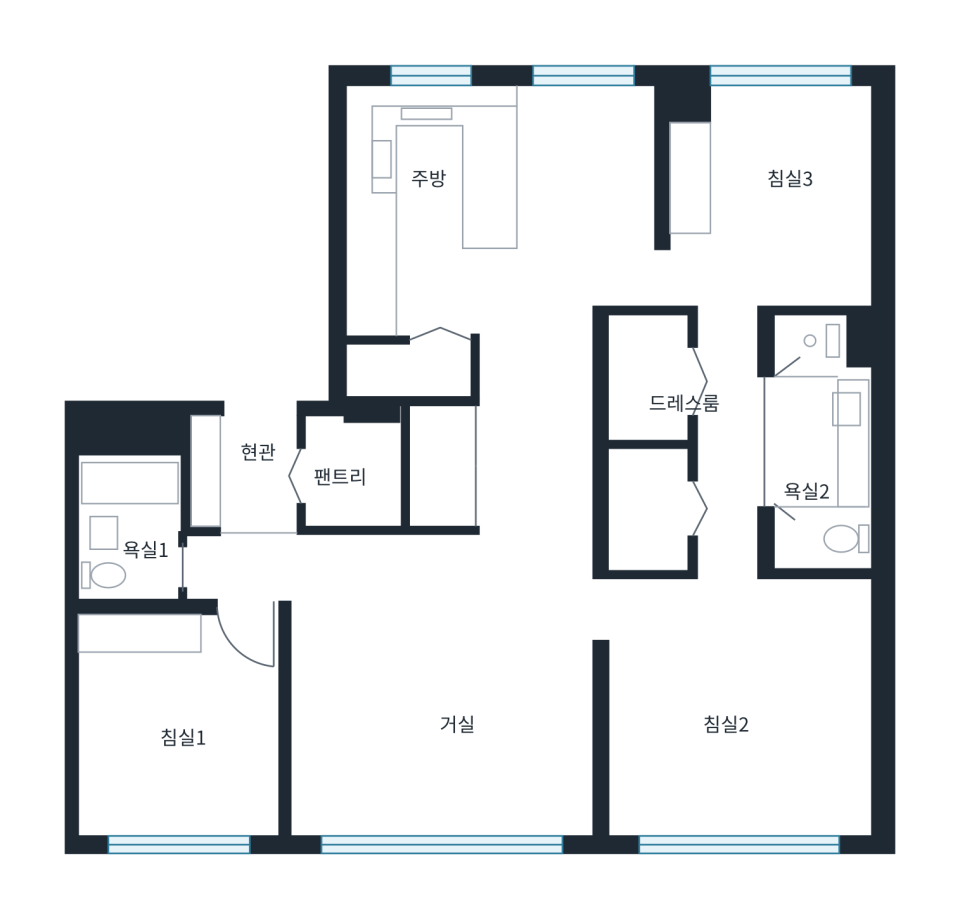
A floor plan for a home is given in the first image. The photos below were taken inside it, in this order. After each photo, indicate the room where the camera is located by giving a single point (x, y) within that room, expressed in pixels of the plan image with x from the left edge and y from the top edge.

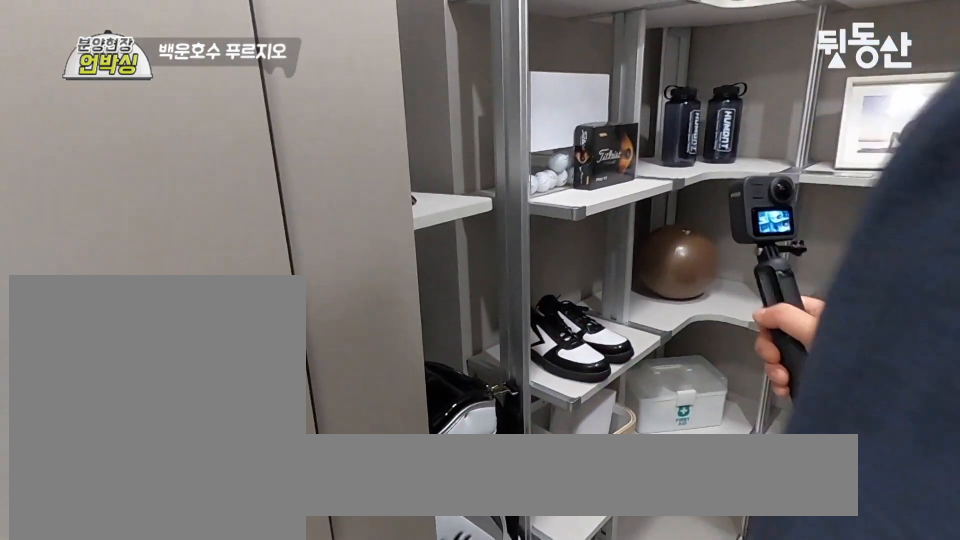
(249, 480)
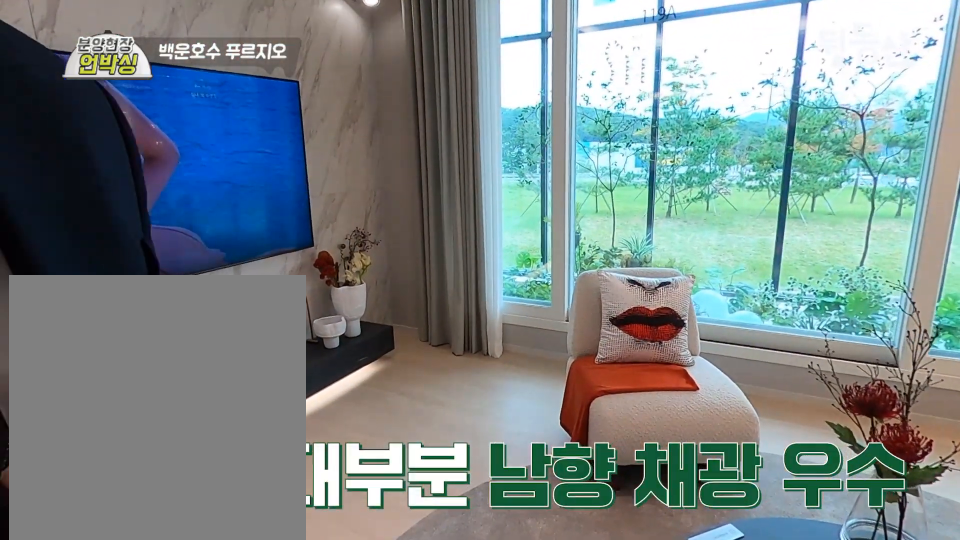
(461, 748)
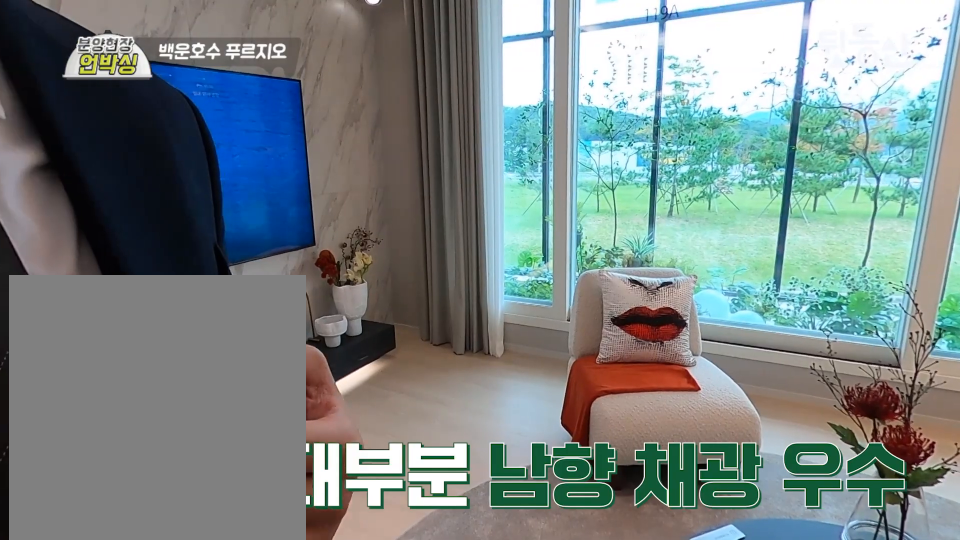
(462, 750)
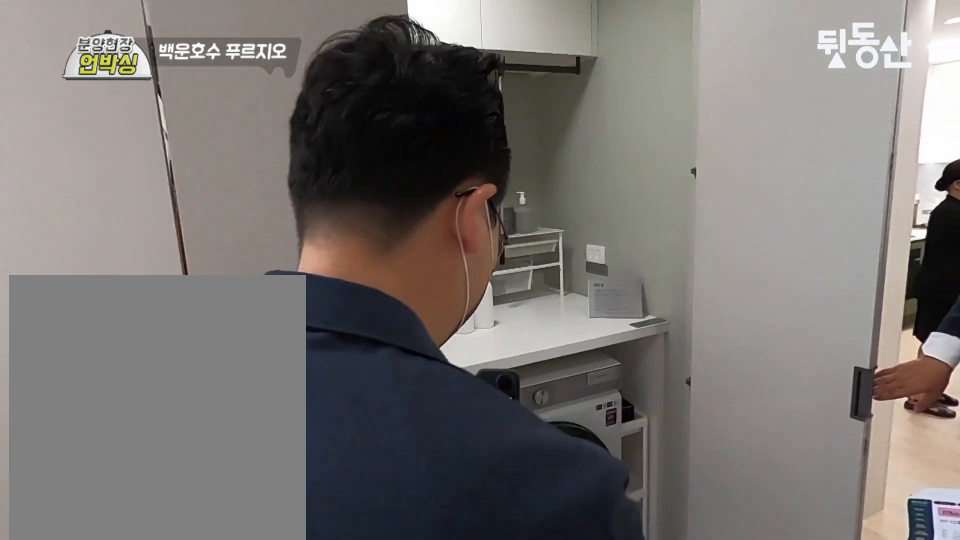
(536, 484)
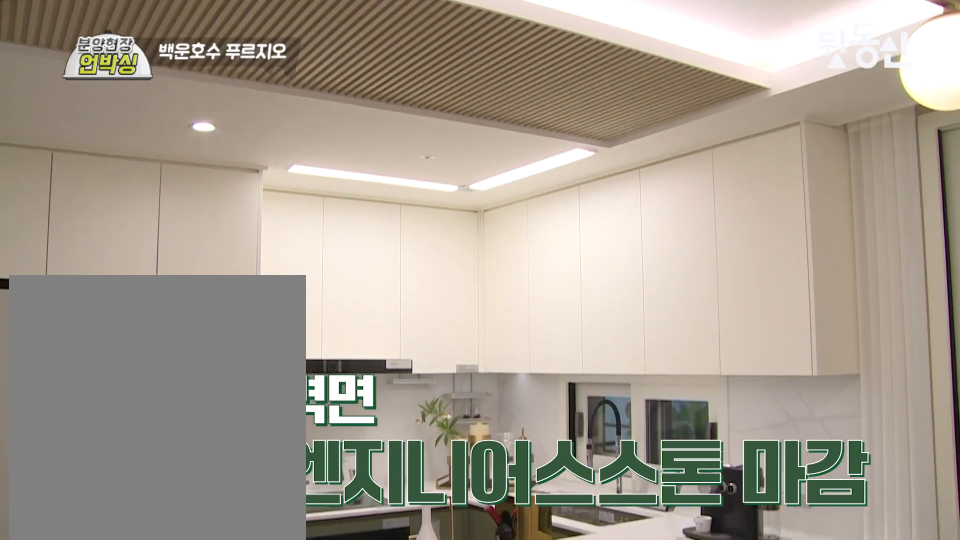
(582, 231)
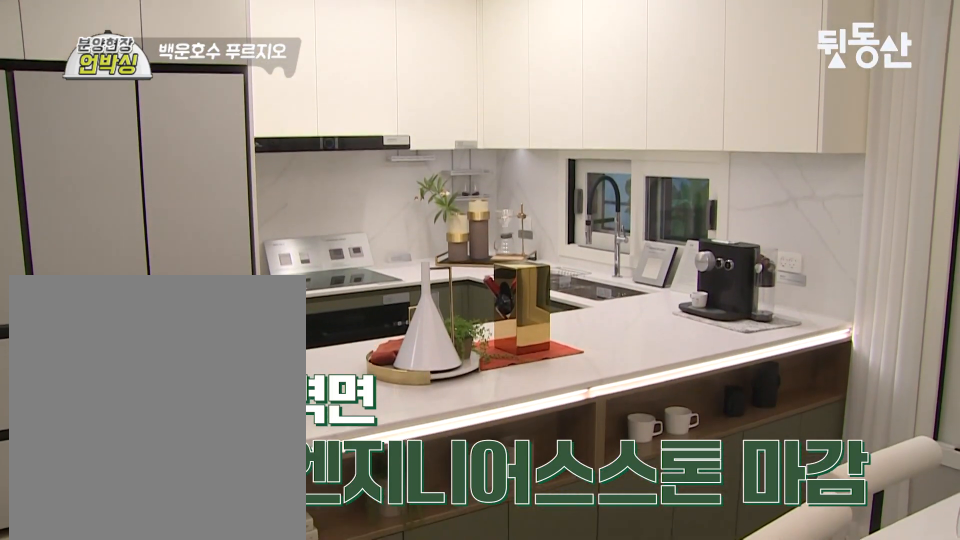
(582, 231)
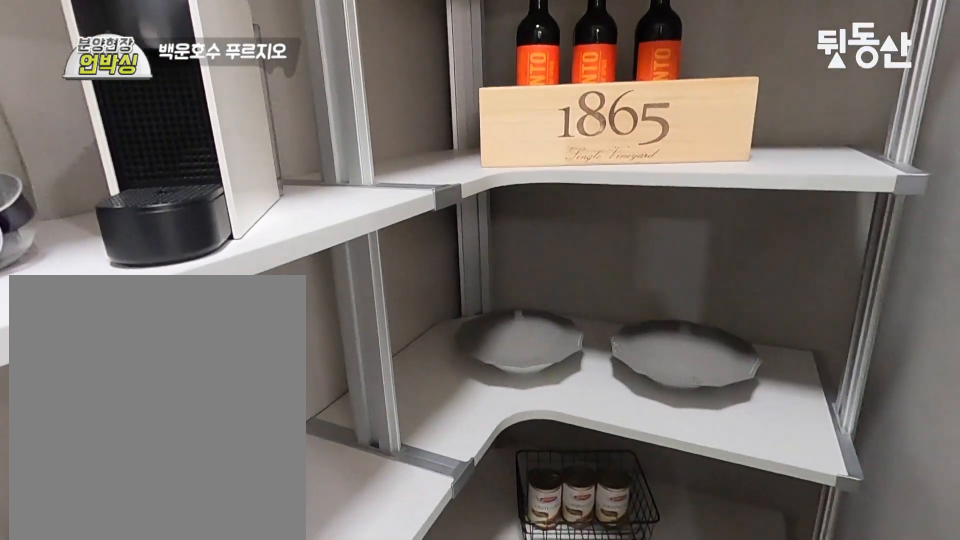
(442, 349)
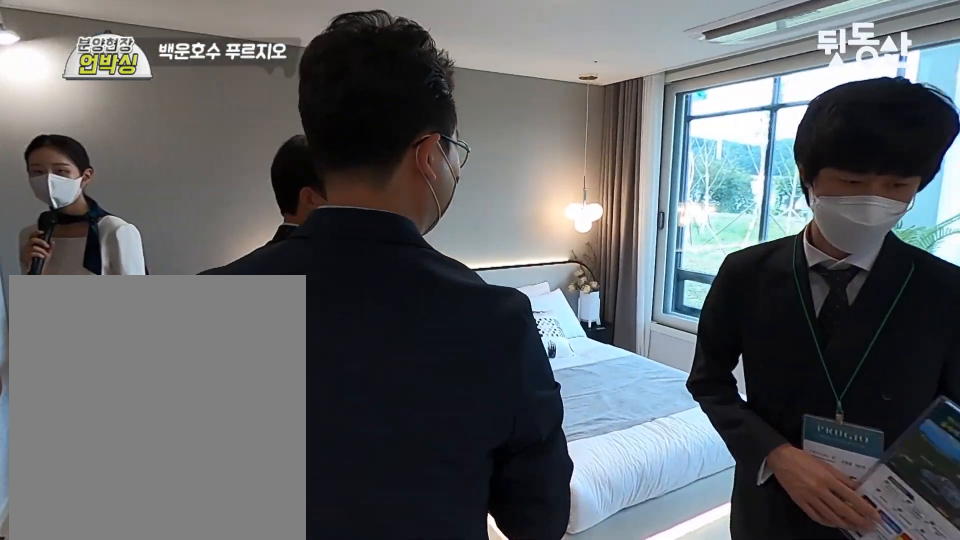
(738, 744)
